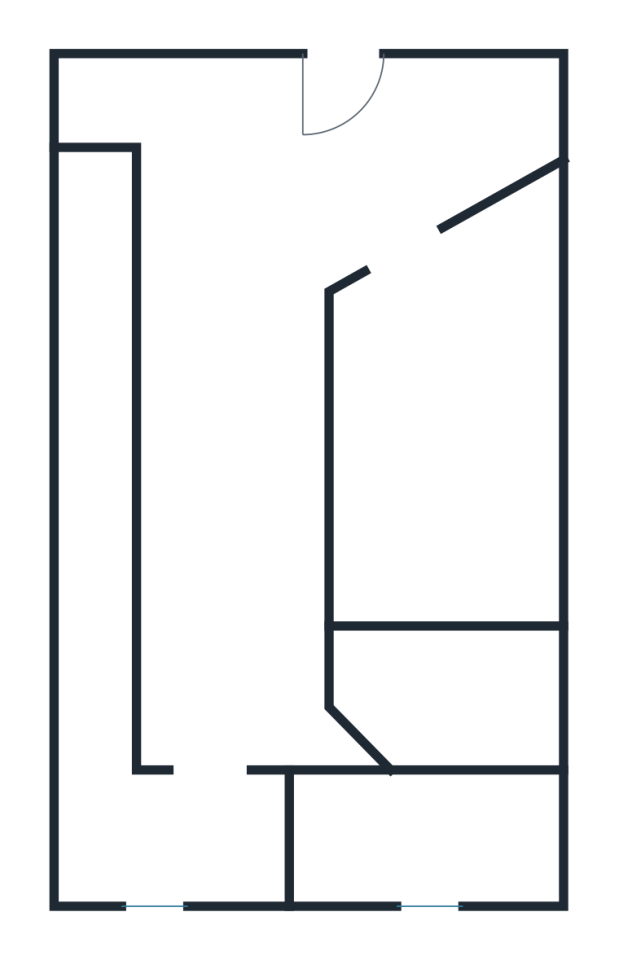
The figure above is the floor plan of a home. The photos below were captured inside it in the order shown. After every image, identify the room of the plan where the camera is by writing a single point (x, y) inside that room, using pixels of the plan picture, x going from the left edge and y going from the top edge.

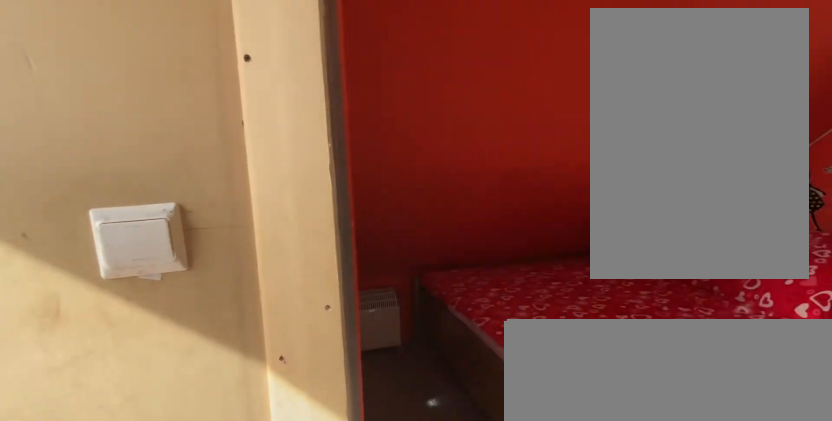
(443, 427)
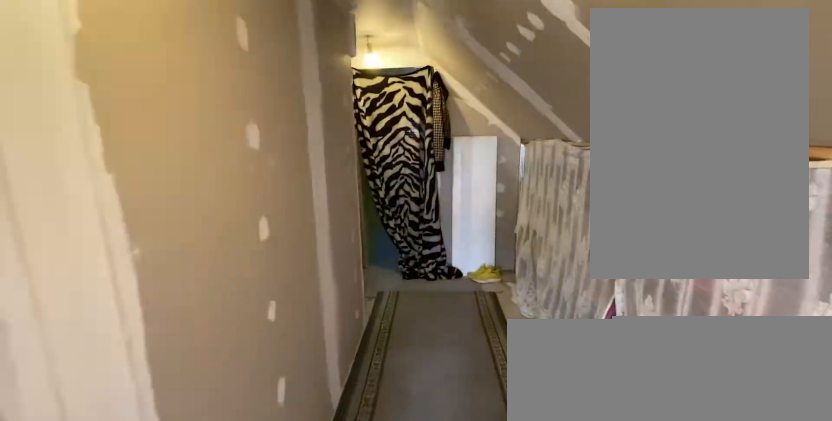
(233, 503)
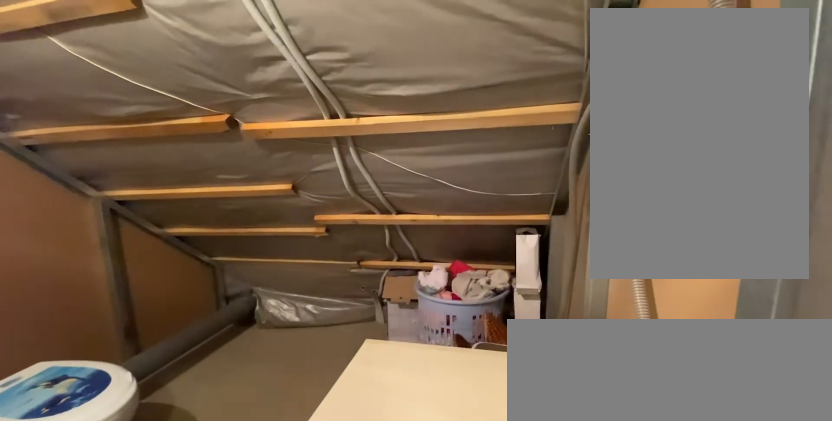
(449, 702)
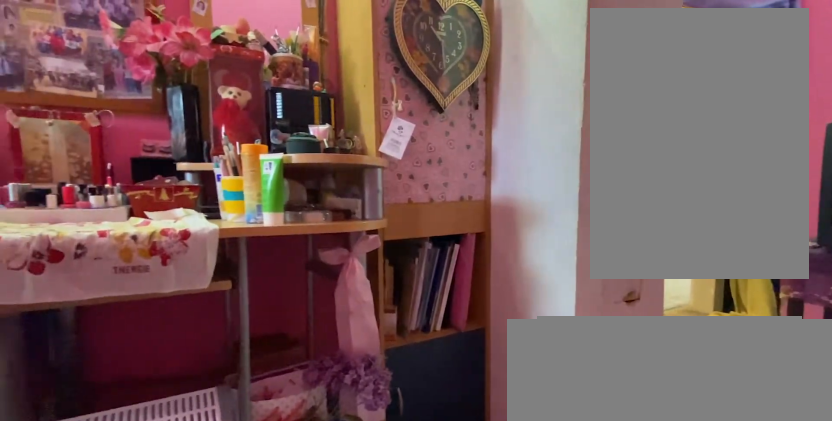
(419, 845)
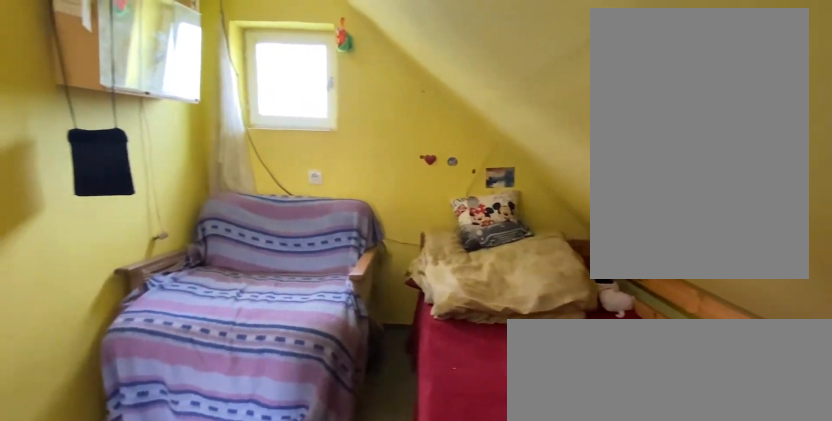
(163, 845)
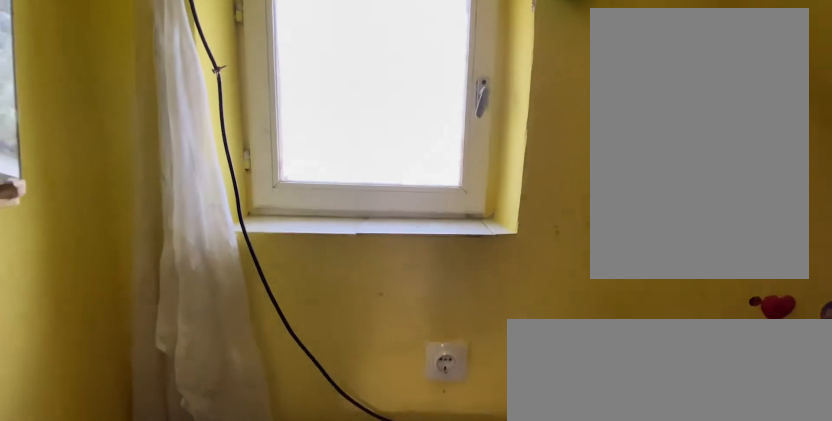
(163, 845)
